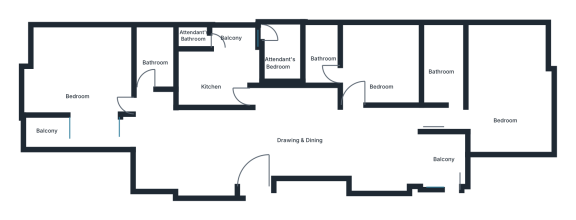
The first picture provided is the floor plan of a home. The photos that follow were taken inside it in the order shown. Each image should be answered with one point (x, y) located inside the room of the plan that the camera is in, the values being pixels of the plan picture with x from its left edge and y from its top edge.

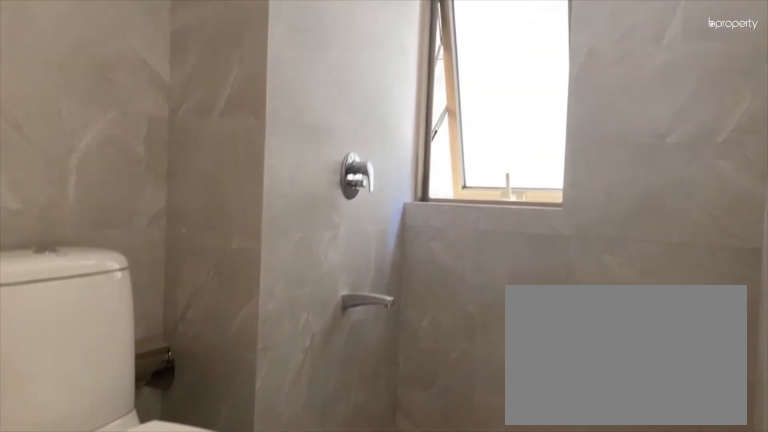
(323, 53)
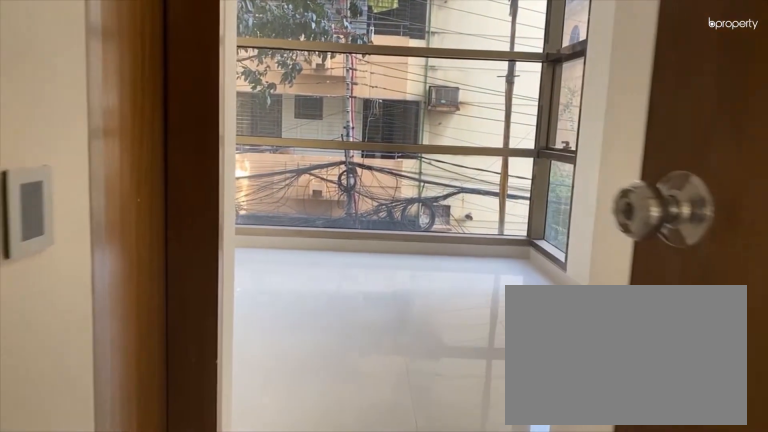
(455, 120)
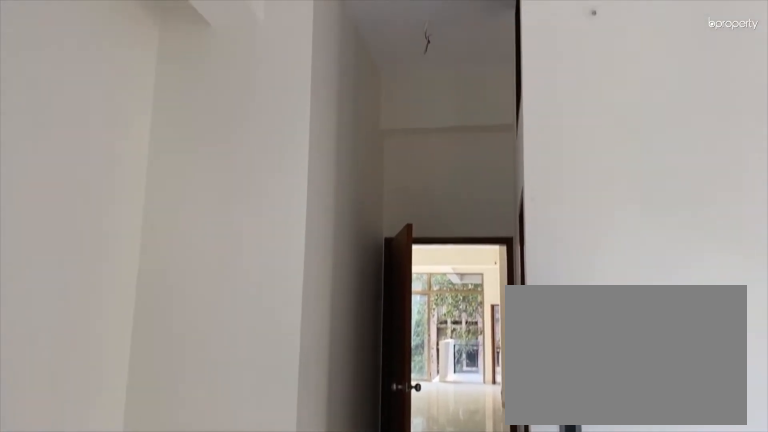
(504, 85)
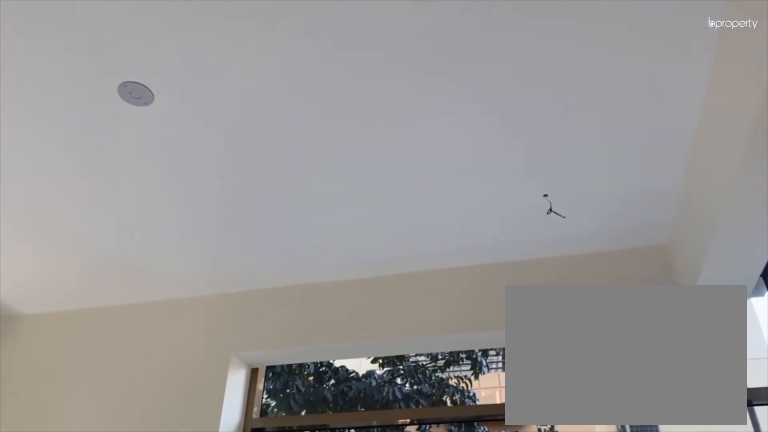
(504, 85)
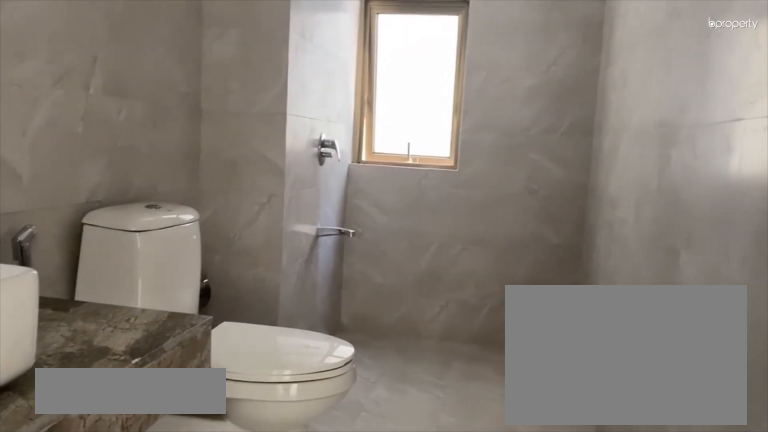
(443, 53)
